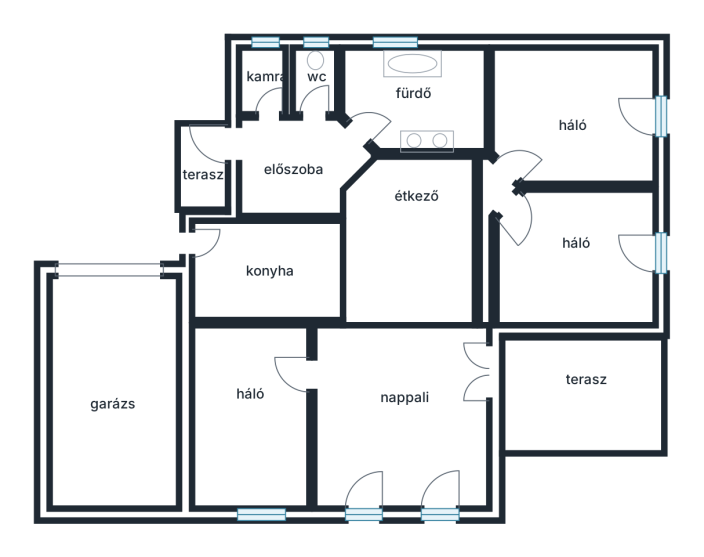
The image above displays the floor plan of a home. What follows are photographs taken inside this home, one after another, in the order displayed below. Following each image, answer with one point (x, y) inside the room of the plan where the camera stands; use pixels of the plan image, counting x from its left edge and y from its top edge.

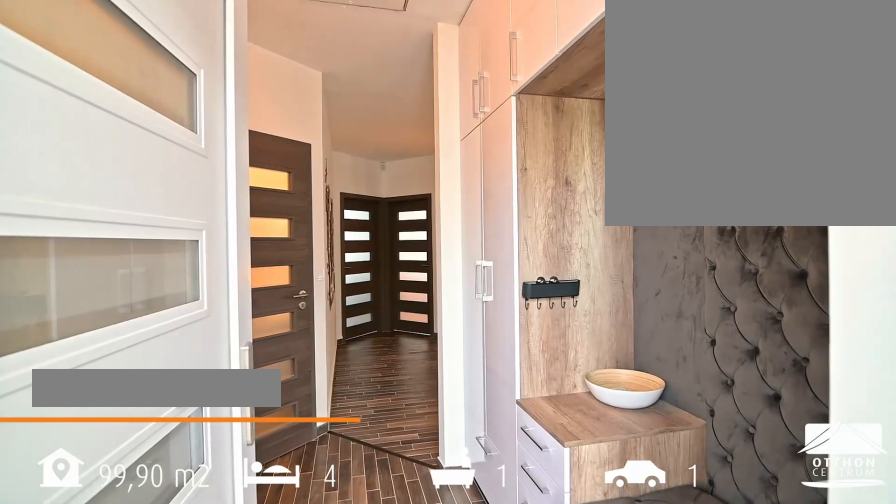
(295, 165)
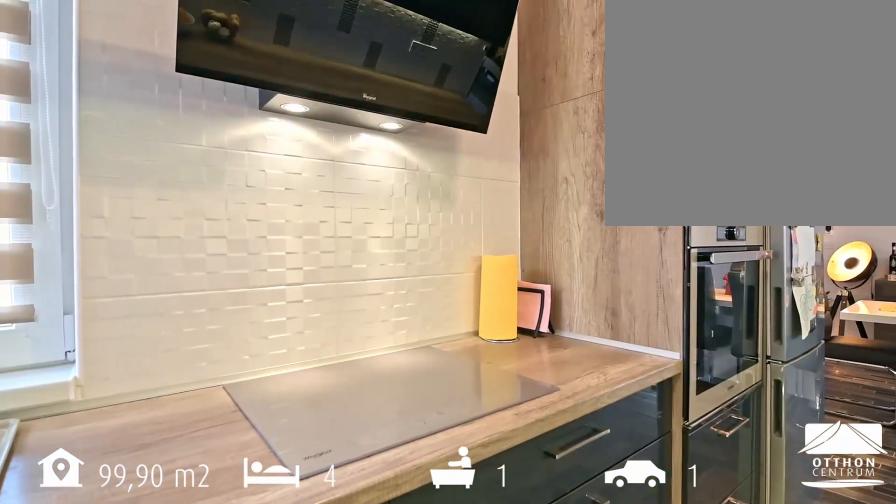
(267, 273)
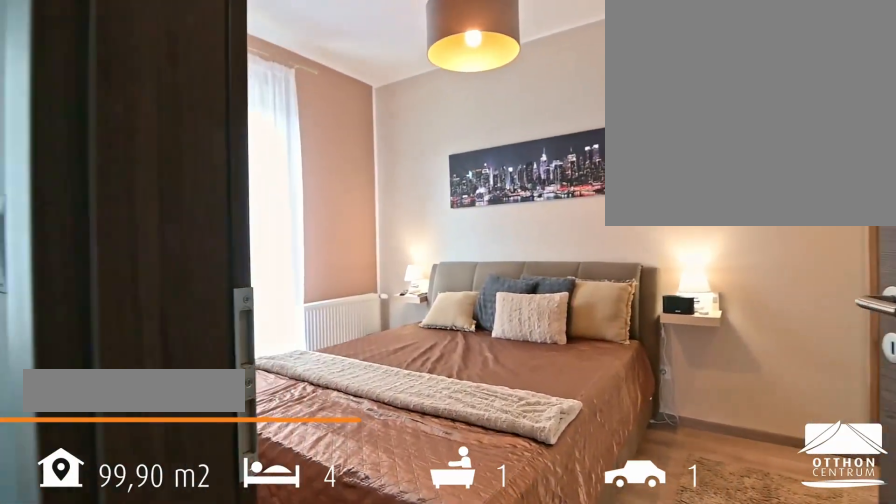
(250, 391)
